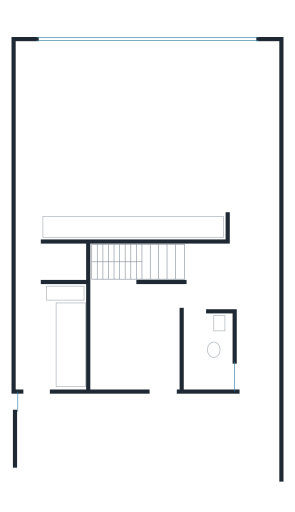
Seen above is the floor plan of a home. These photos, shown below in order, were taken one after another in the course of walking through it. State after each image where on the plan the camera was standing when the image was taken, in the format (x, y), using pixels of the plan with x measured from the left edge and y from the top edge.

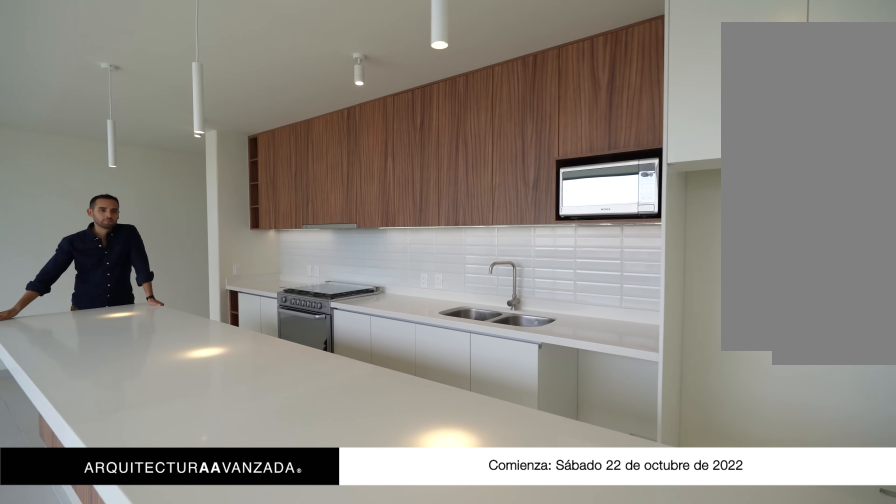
(107, 148)
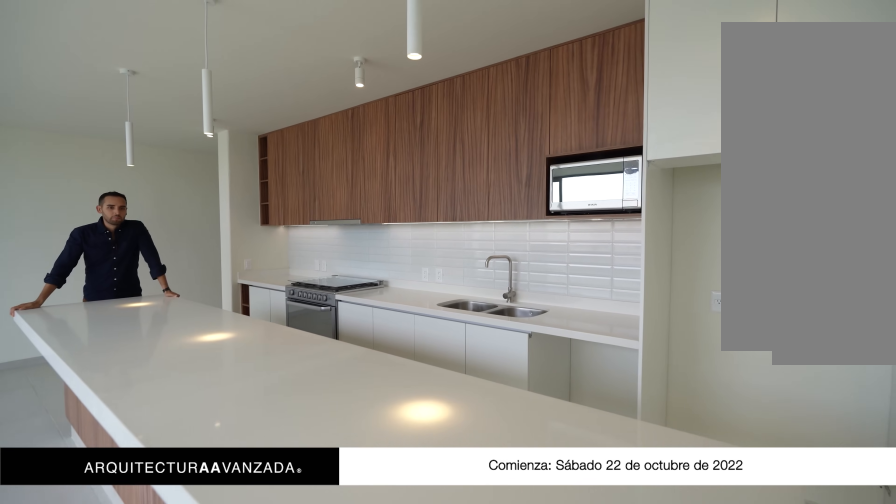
(96, 146)
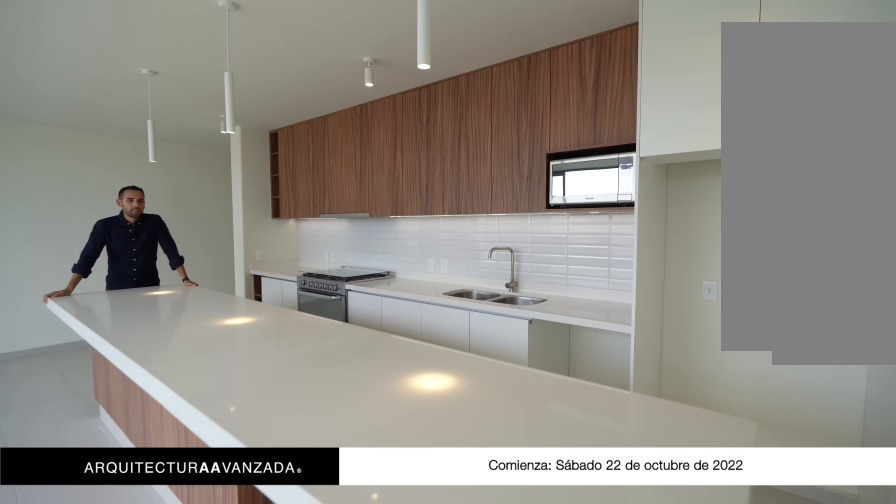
(89, 146)
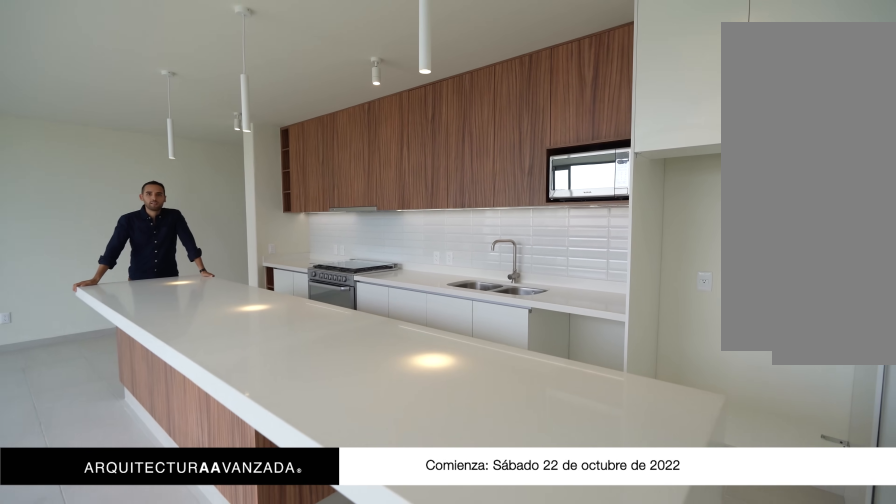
(87, 146)
